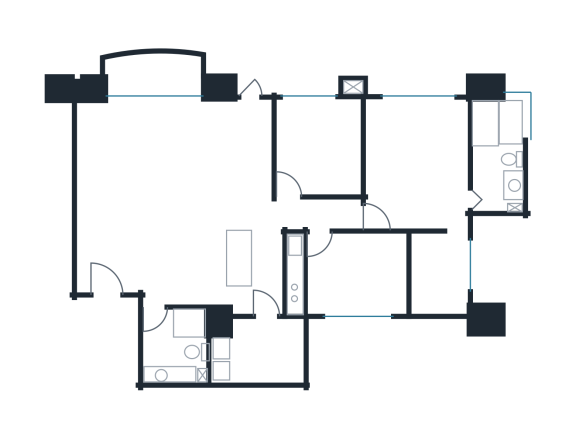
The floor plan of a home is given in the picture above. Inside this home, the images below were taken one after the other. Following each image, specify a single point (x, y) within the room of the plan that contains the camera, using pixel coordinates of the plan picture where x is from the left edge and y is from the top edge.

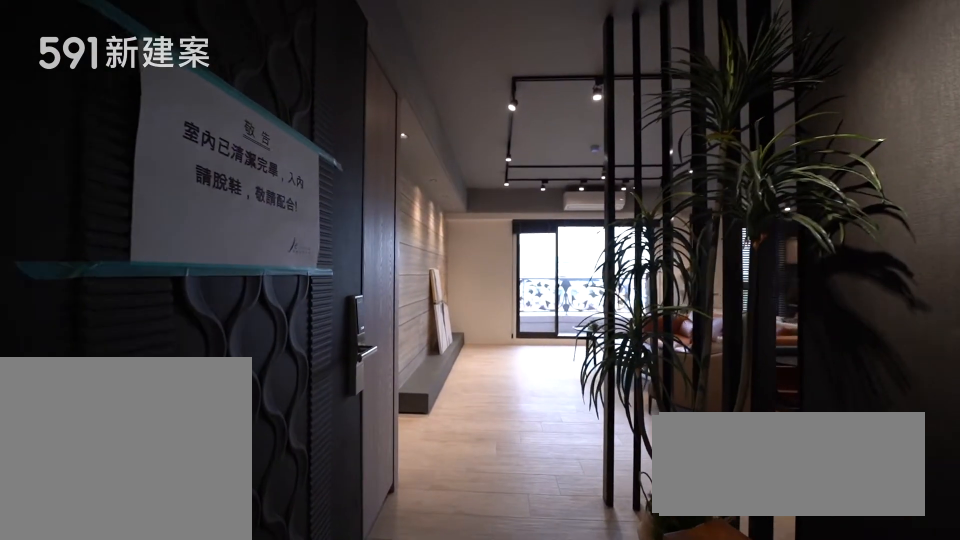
(111, 266)
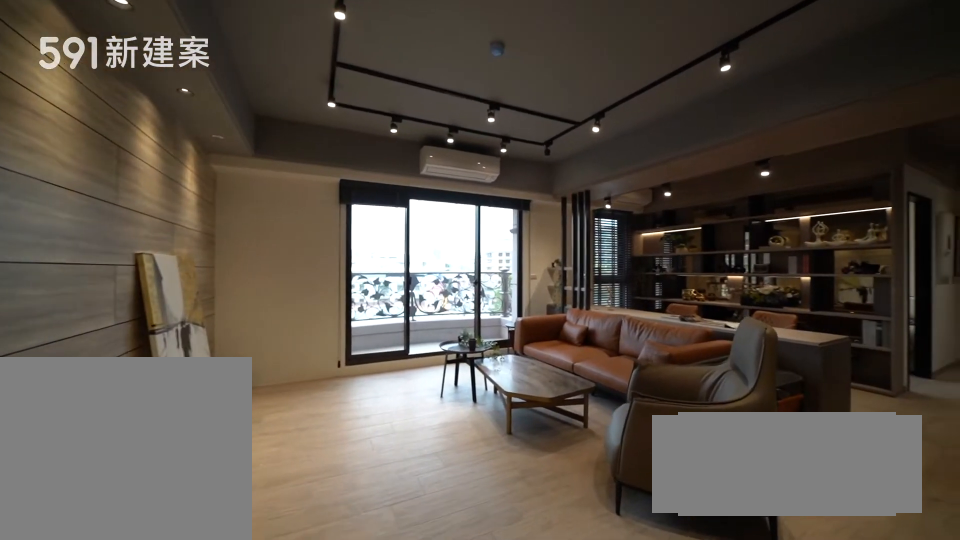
(141, 154)
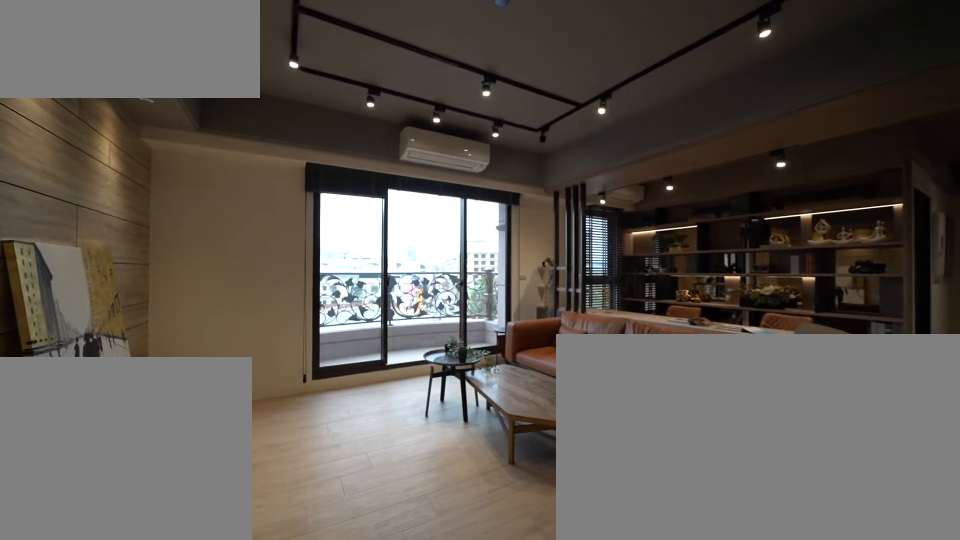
(141, 154)
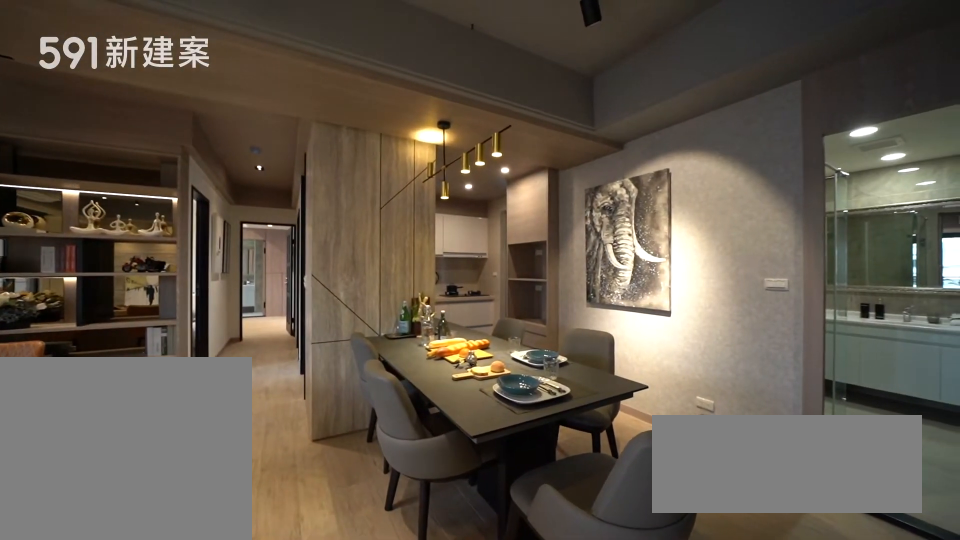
(188, 269)
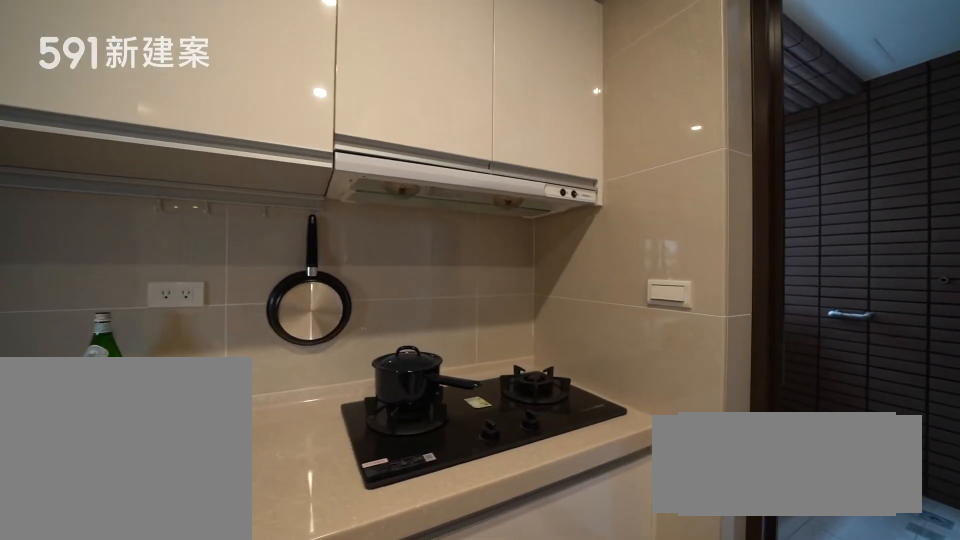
(265, 275)
